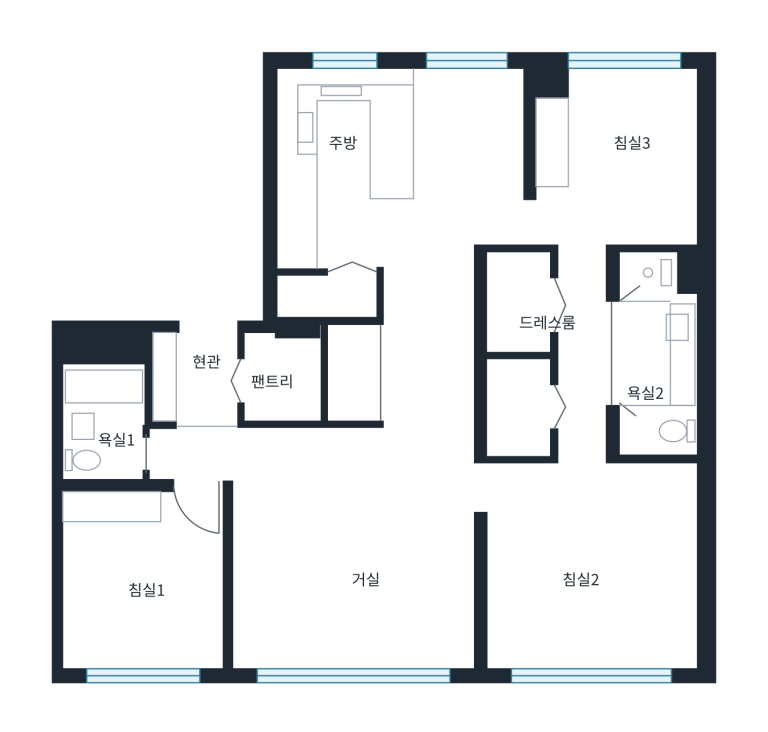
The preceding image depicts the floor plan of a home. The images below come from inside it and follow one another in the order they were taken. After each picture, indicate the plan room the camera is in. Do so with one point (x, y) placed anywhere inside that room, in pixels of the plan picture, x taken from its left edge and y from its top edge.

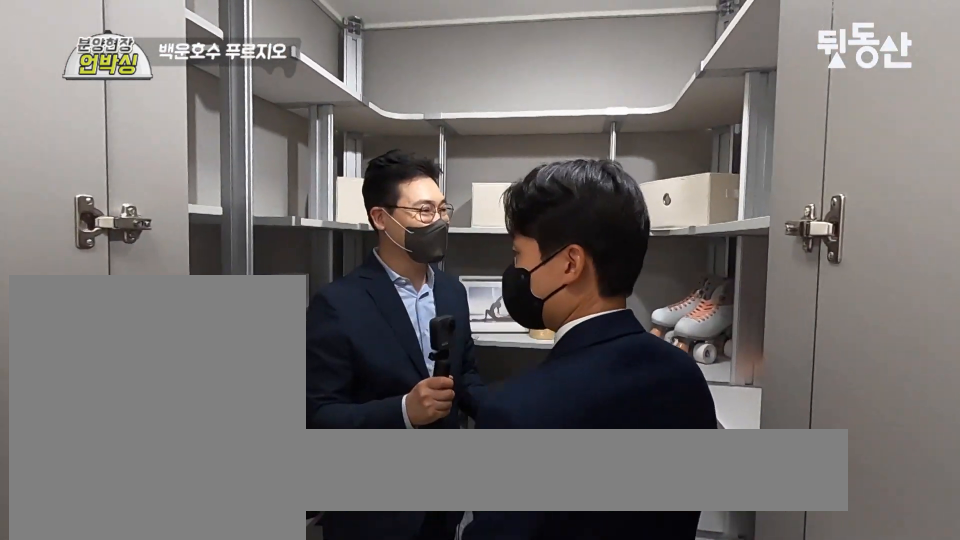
(200, 384)
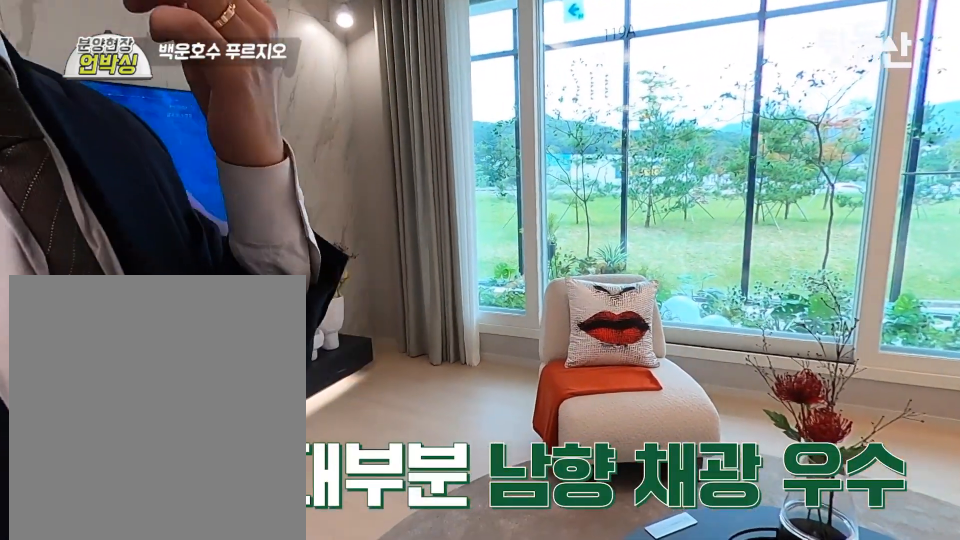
(370, 600)
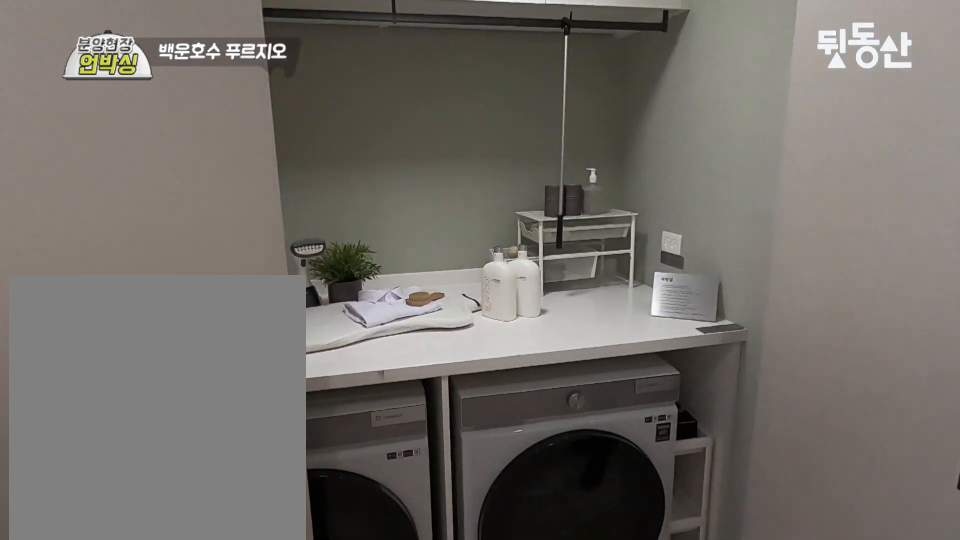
(430, 389)
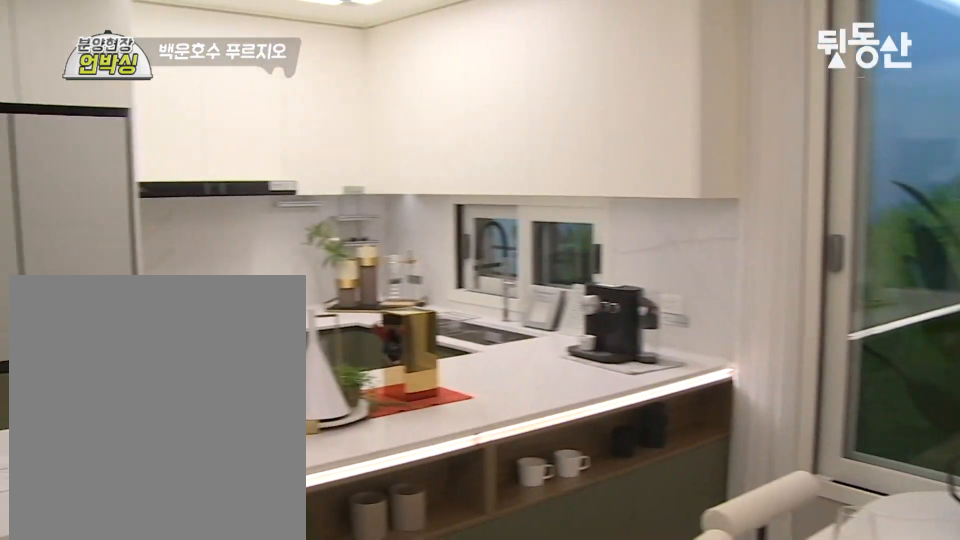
(466, 185)
